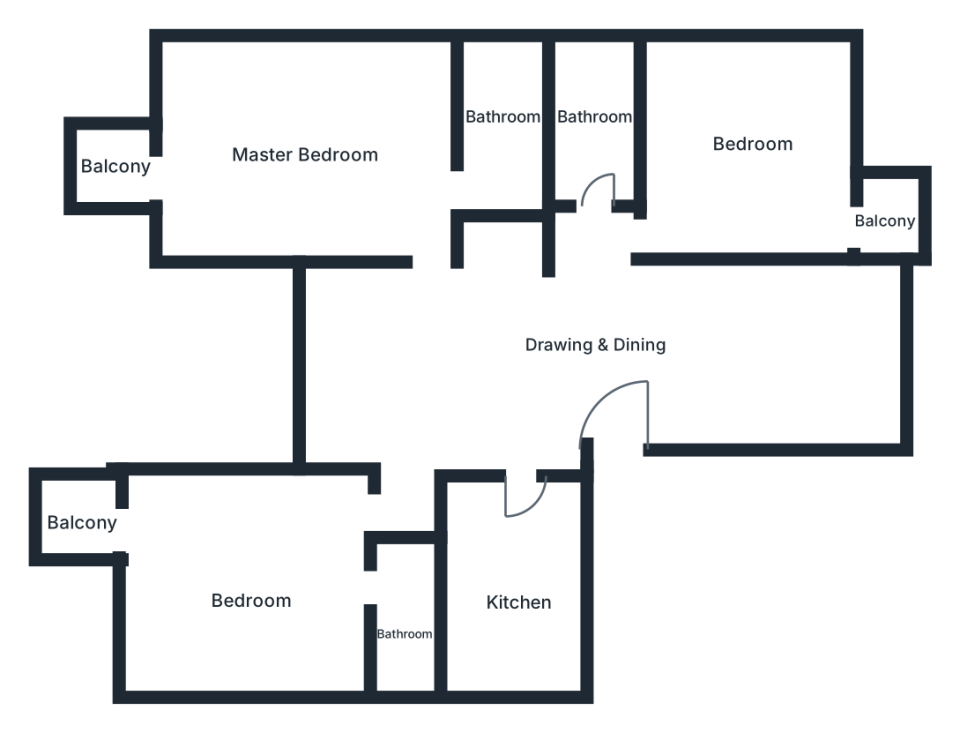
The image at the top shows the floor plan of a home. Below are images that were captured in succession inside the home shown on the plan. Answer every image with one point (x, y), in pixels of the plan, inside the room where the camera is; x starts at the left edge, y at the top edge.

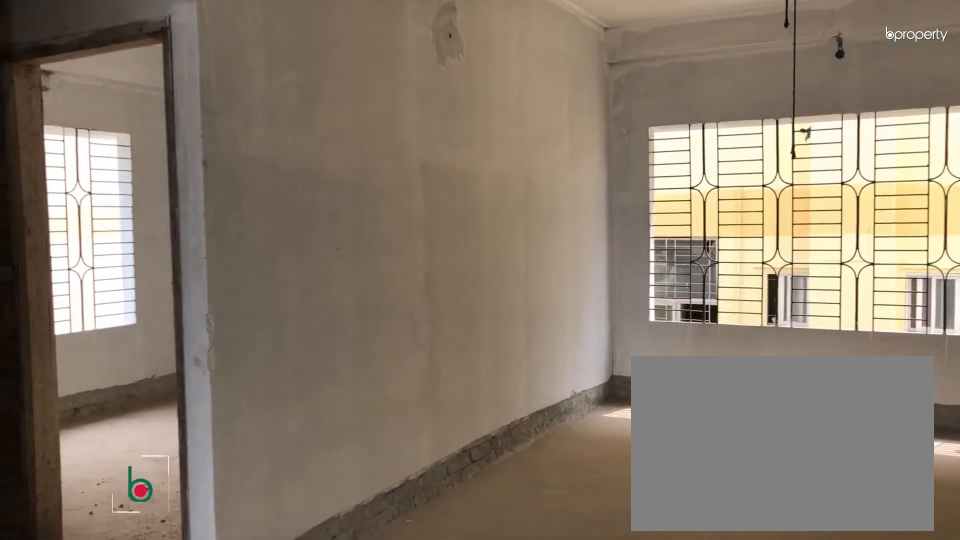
(774, 356)
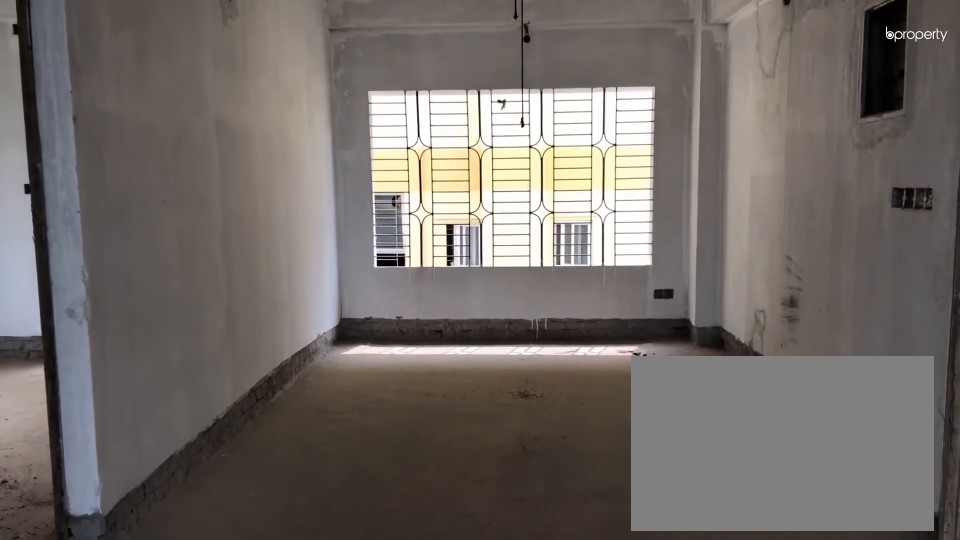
(774, 356)
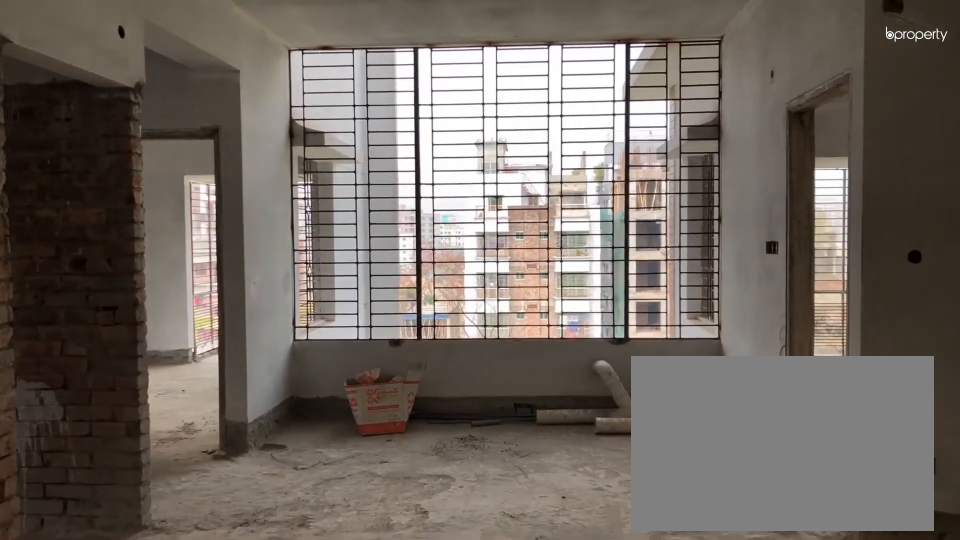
(436, 363)
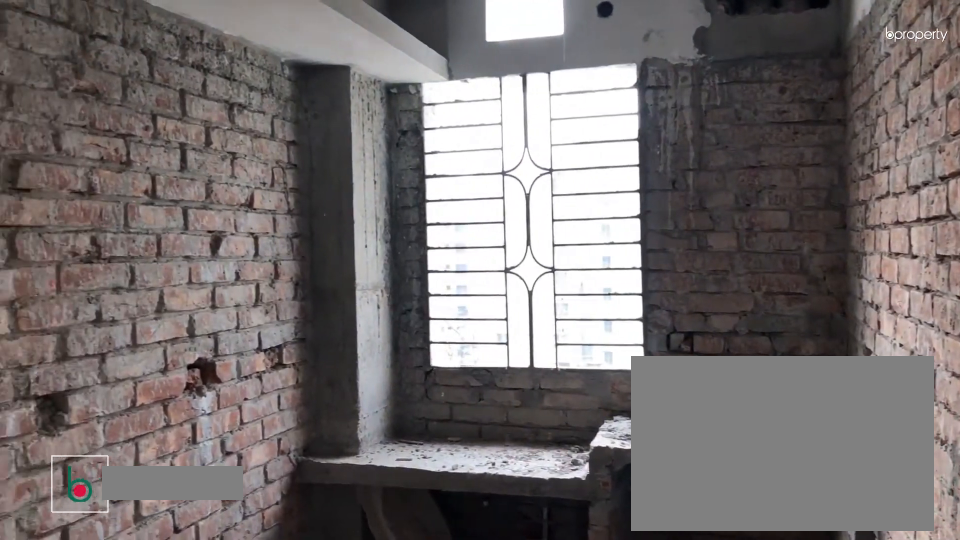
(510, 569)
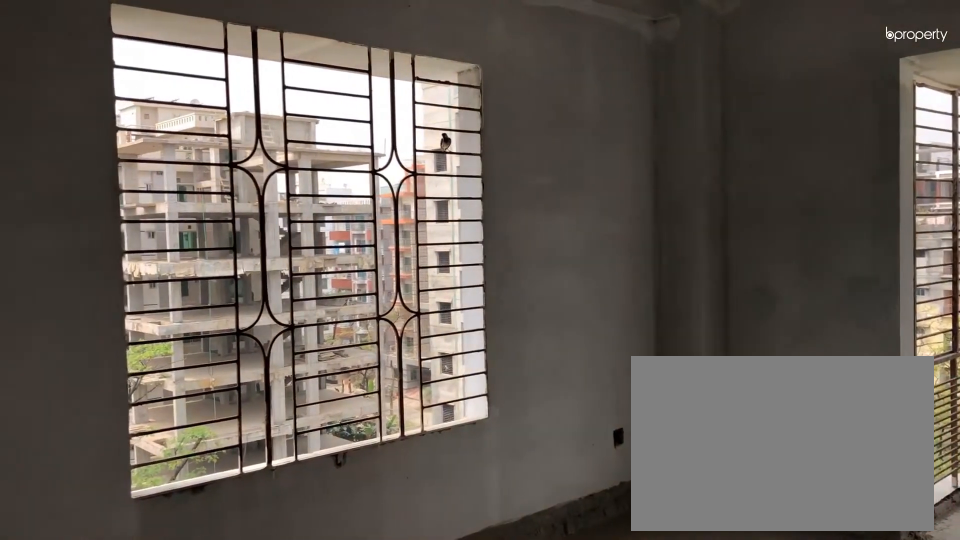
(259, 588)
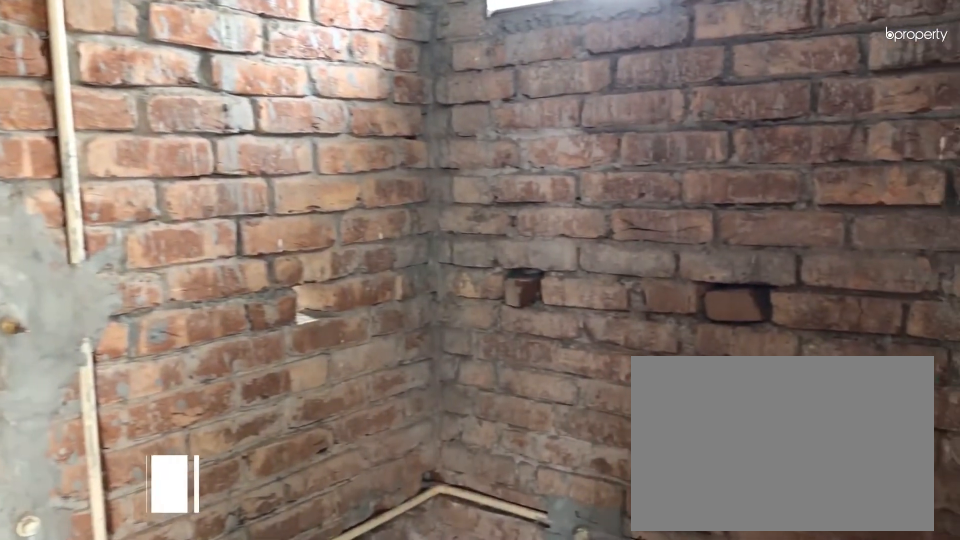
(406, 631)
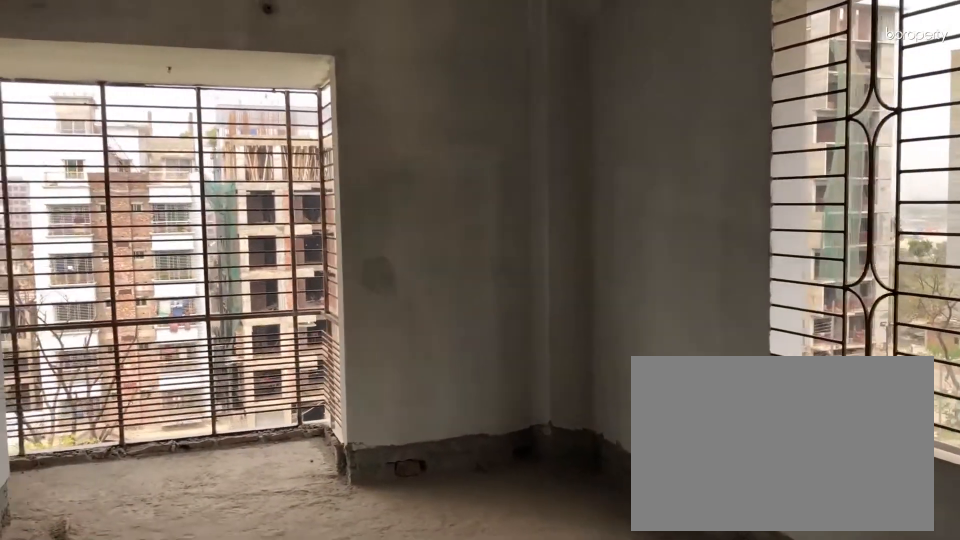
(321, 144)
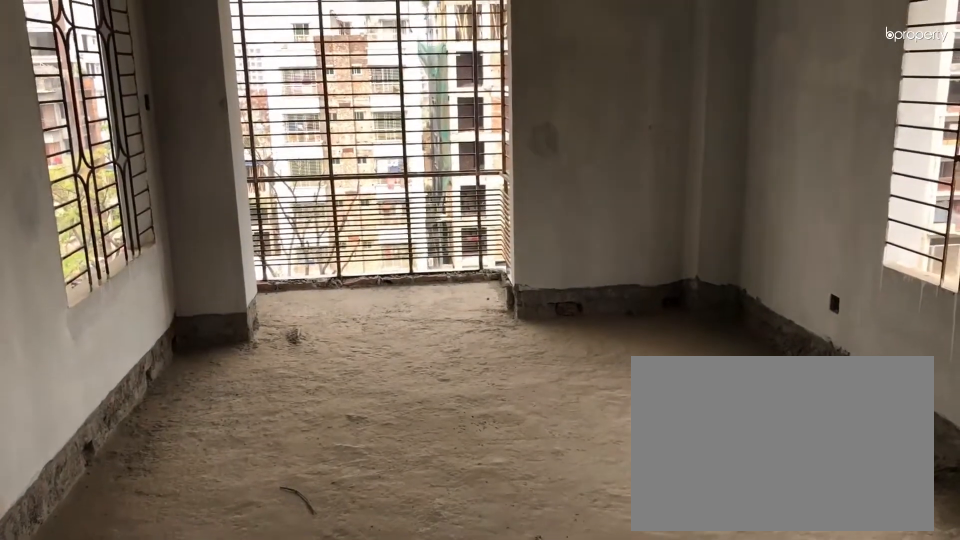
(321, 144)
